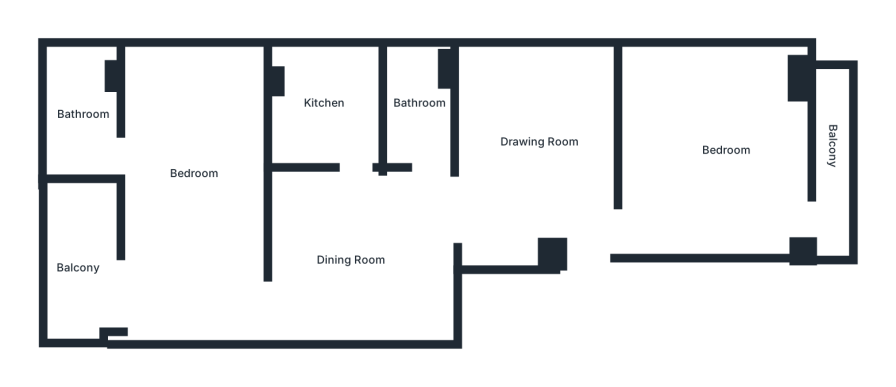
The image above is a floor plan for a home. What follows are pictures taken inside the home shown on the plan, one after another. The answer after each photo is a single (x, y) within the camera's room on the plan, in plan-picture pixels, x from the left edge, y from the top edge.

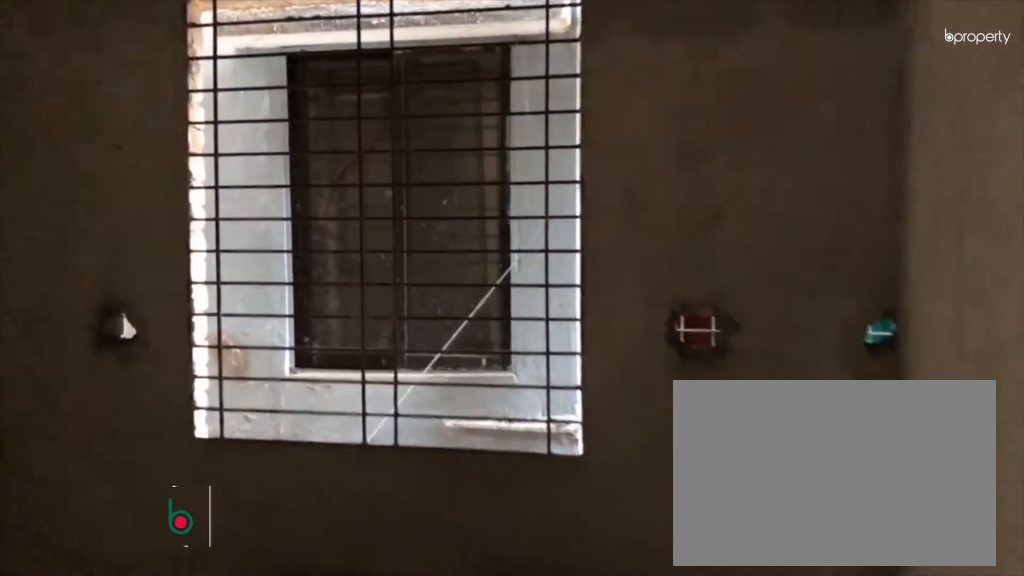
(528, 155)
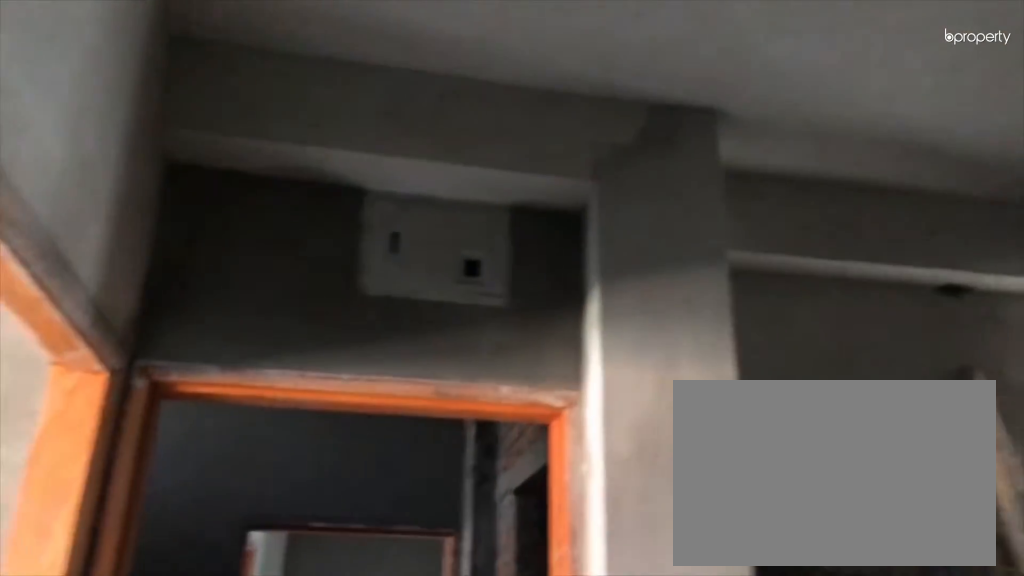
(528, 155)
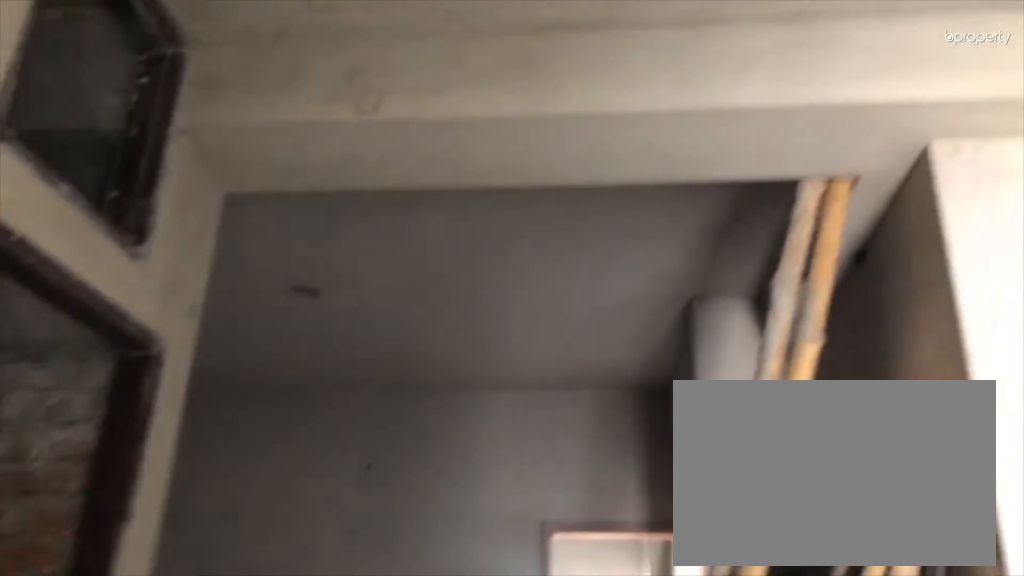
(355, 261)
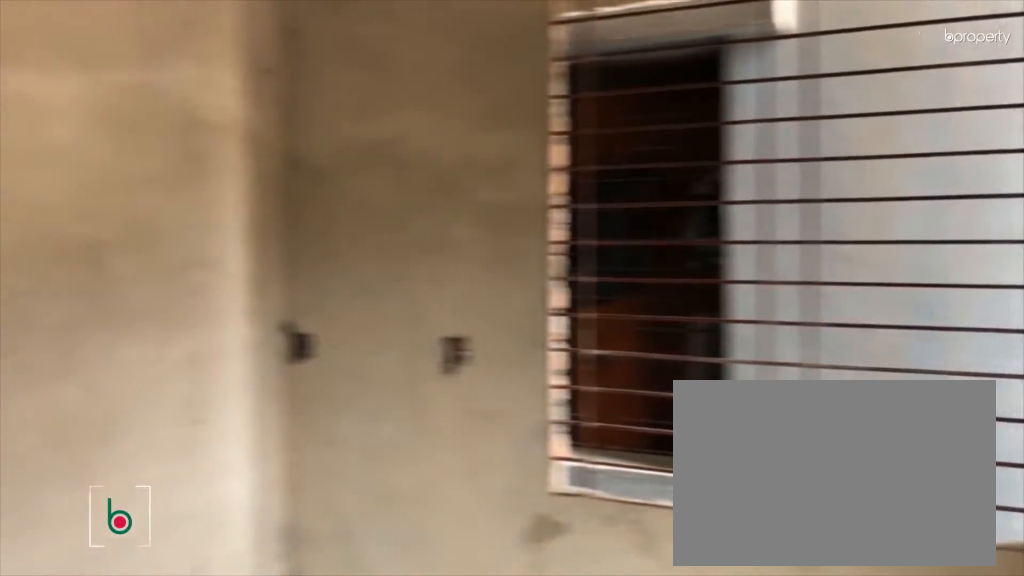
(711, 154)
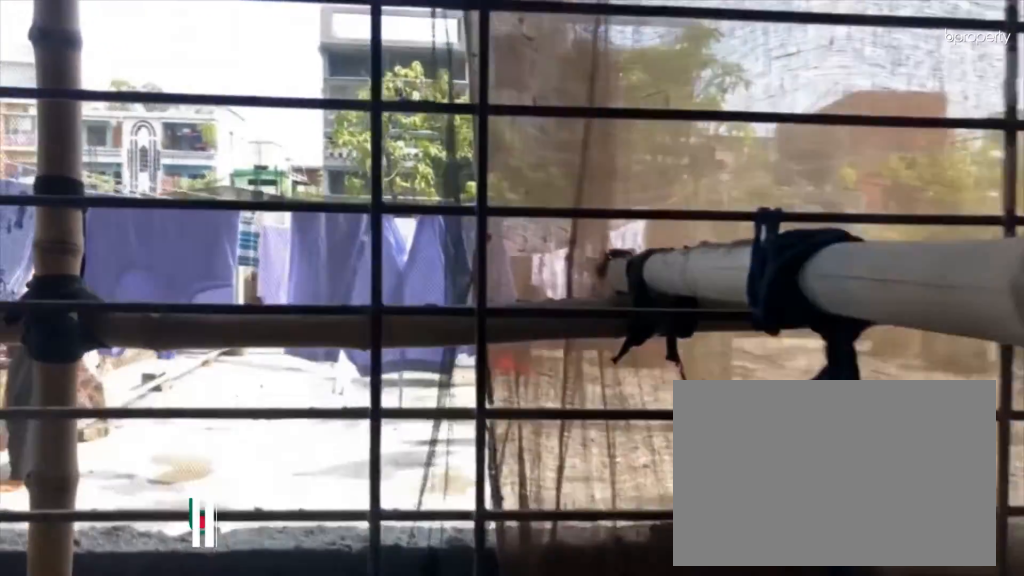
(832, 196)
